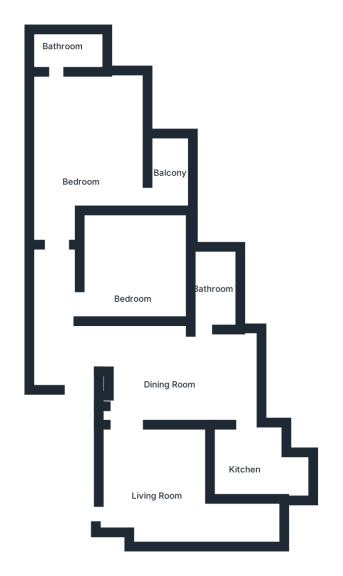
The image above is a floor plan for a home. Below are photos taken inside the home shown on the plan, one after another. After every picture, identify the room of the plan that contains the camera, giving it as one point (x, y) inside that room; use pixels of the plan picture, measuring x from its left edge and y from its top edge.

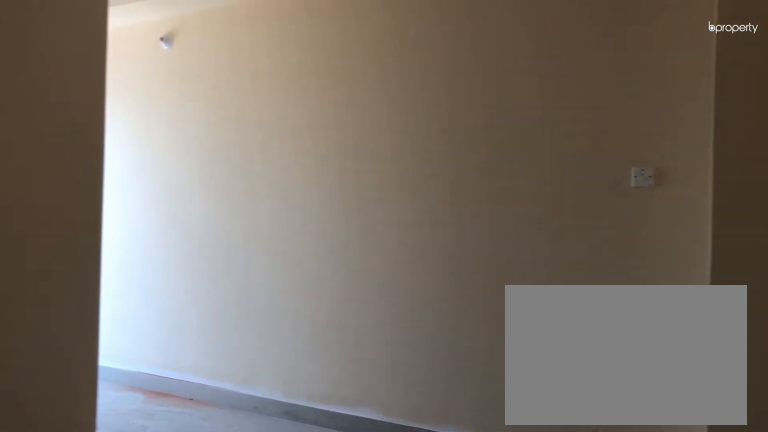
(153, 492)
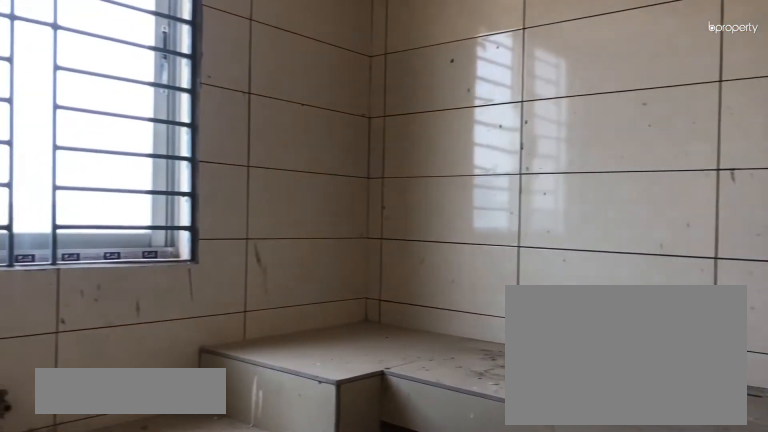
(250, 465)
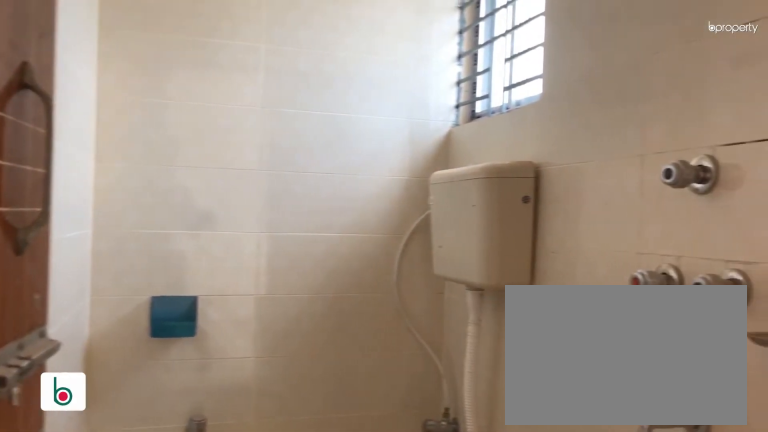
(220, 281)
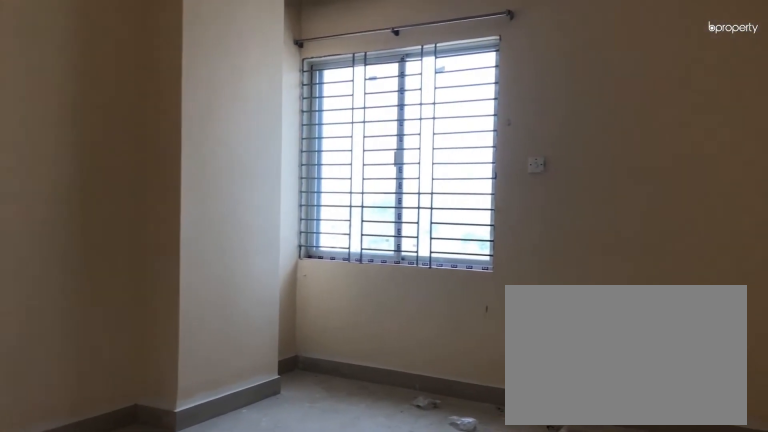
(130, 278)
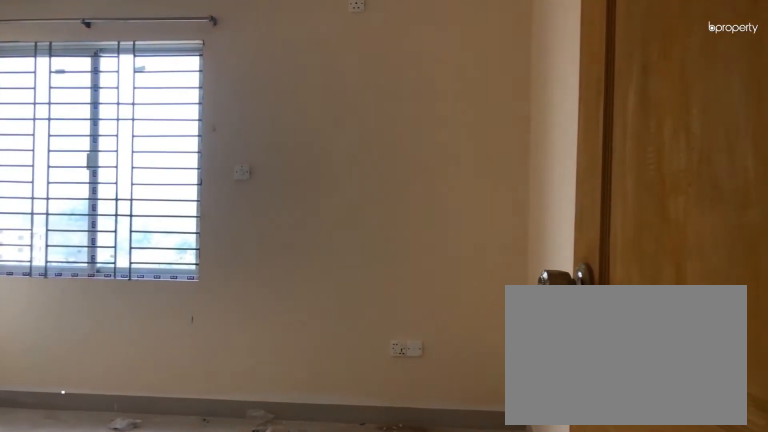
(130, 278)
